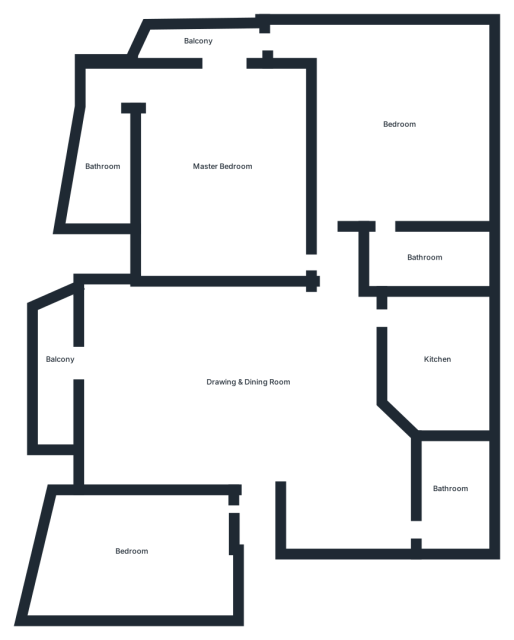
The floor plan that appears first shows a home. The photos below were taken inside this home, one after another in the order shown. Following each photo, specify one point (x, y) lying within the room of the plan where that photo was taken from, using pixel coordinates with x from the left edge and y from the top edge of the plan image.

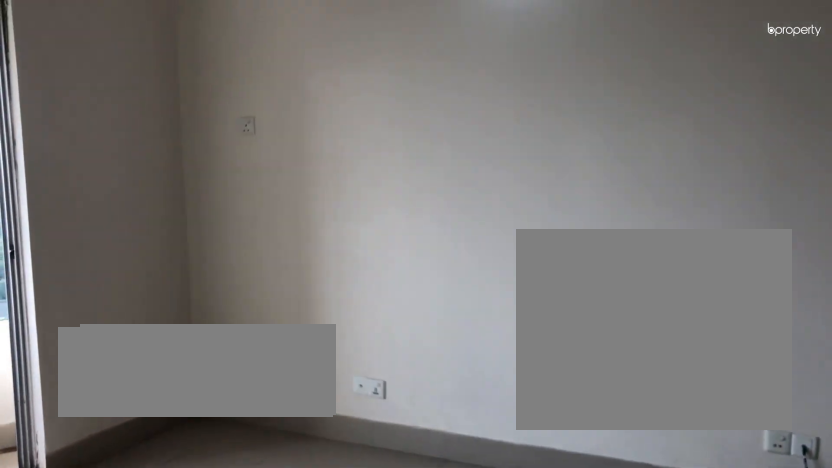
(247, 381)
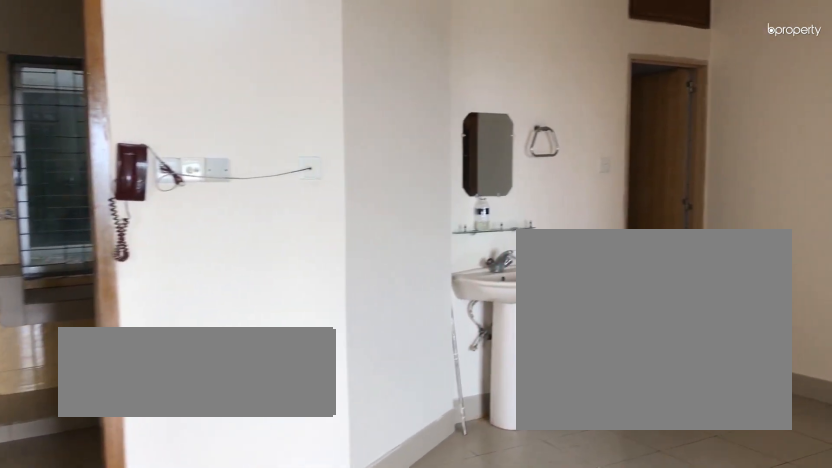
(247, 381)
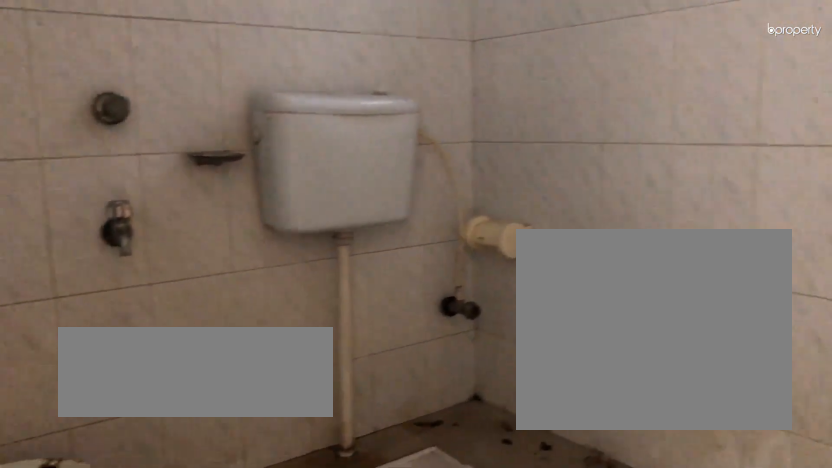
(448, 487)
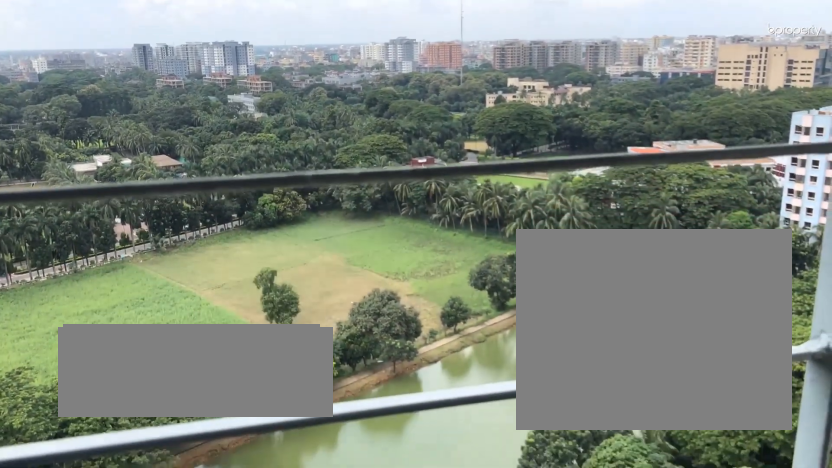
(58, 358)
